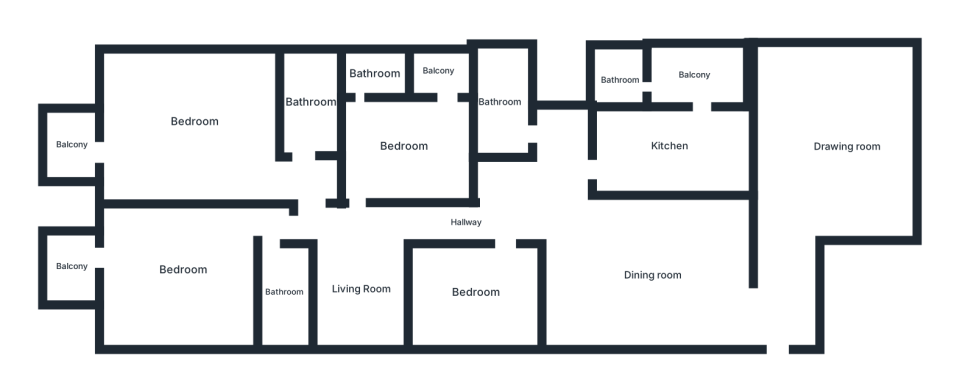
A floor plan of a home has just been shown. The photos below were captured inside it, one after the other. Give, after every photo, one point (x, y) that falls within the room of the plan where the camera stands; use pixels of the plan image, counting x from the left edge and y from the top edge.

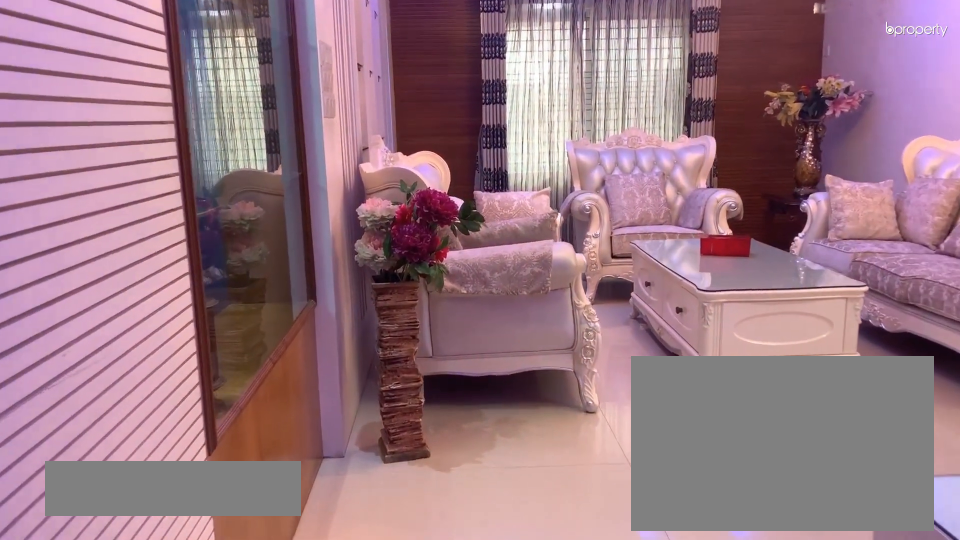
(783, 277)
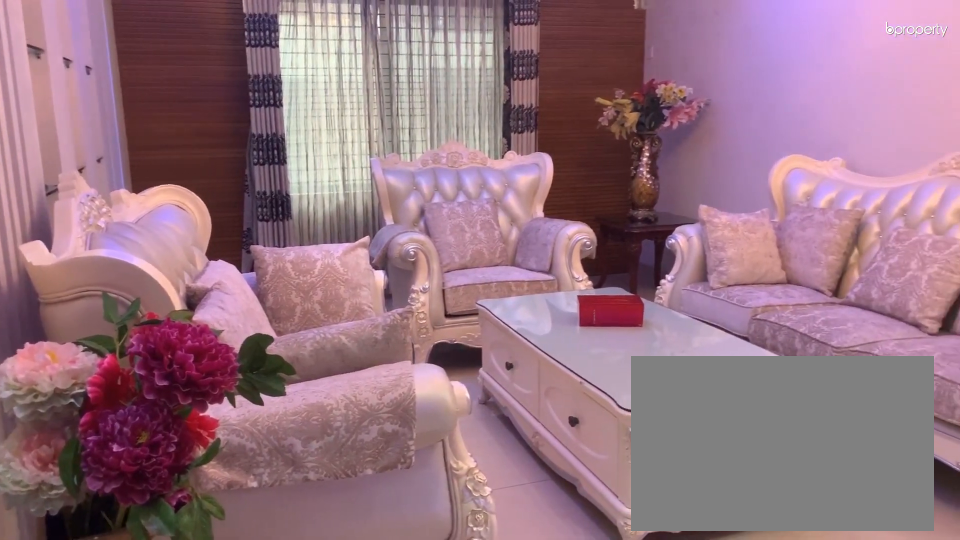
(845, 150)
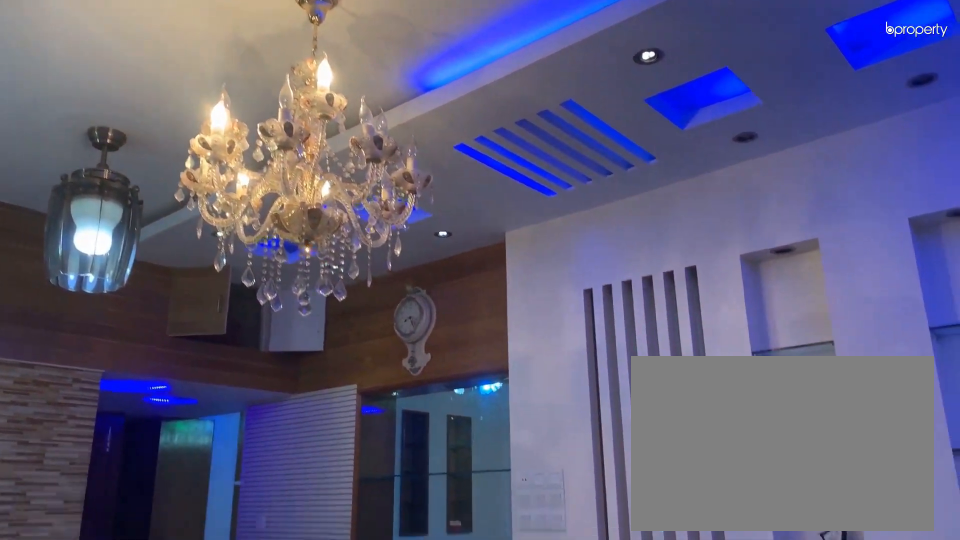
(845, 148)
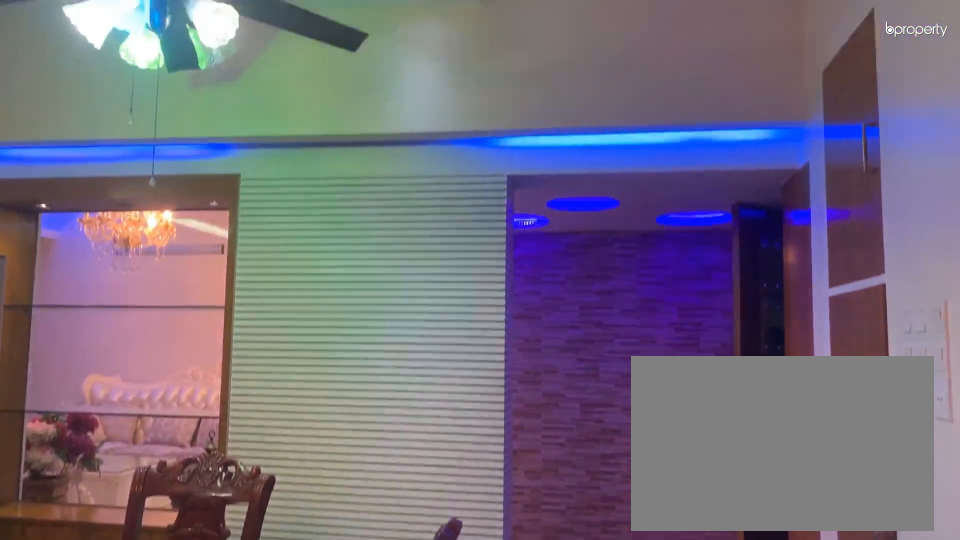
(651, 276)
